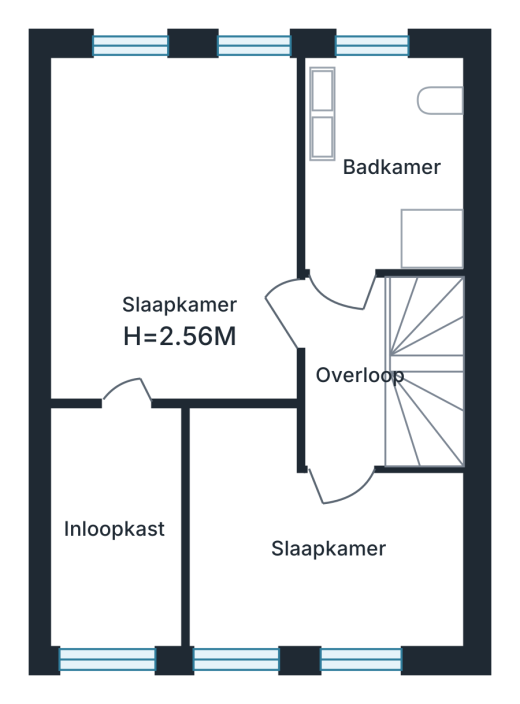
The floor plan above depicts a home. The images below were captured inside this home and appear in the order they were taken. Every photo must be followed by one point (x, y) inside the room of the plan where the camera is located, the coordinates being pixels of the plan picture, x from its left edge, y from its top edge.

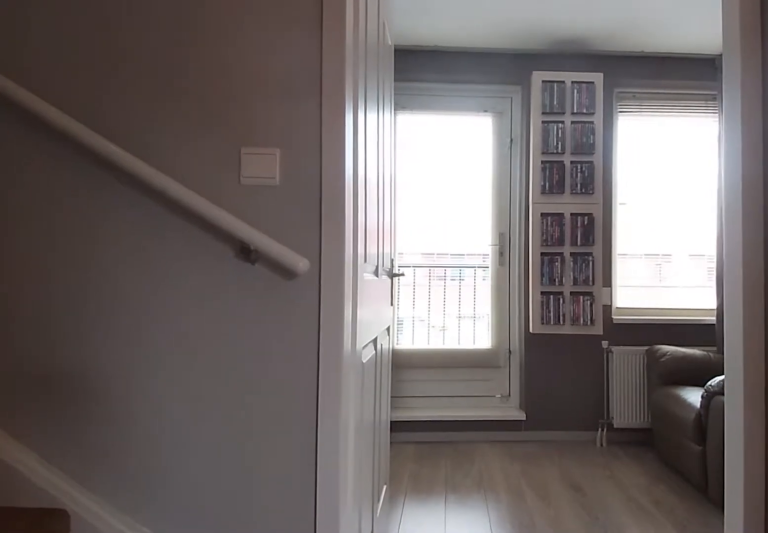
(344, 375)
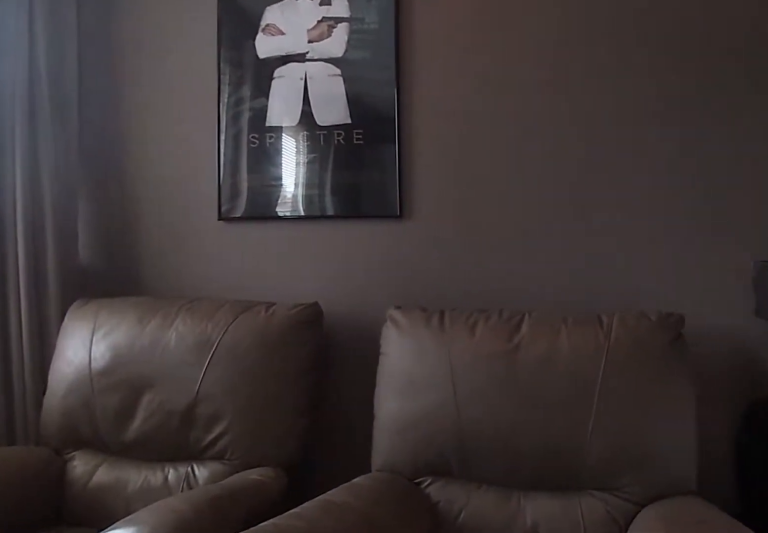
(338, 625)
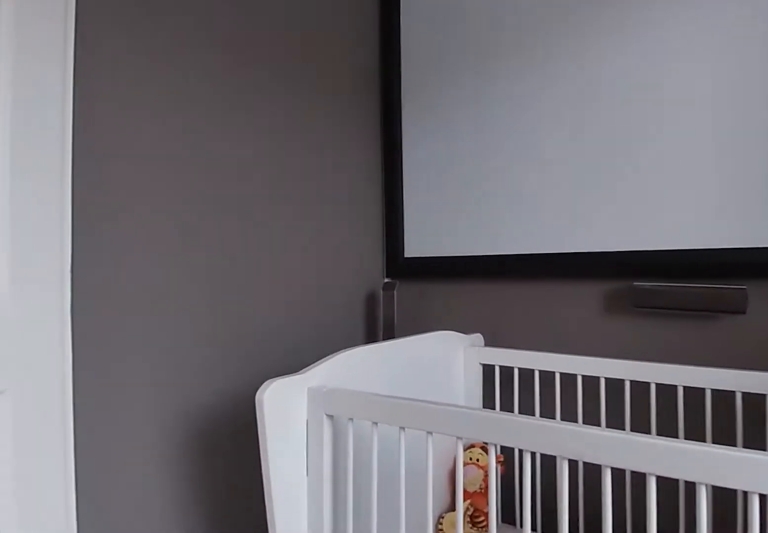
(338, 625)
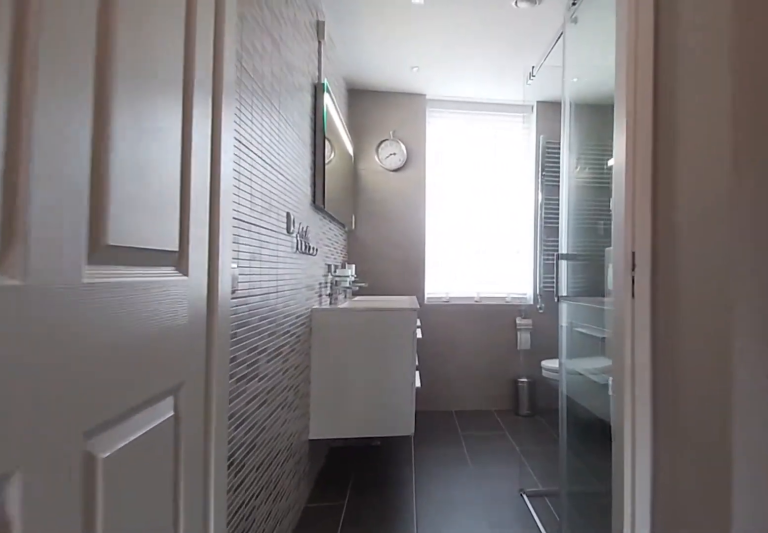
(344, 375)
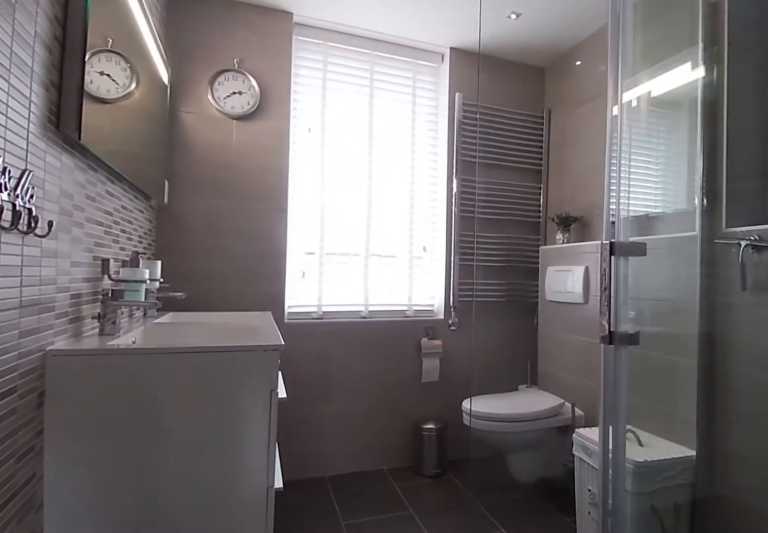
(384, 163)
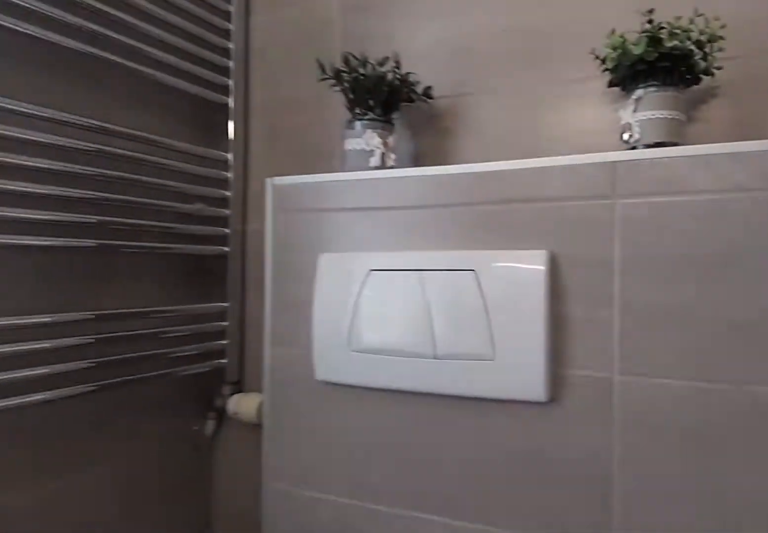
(384, 163)
